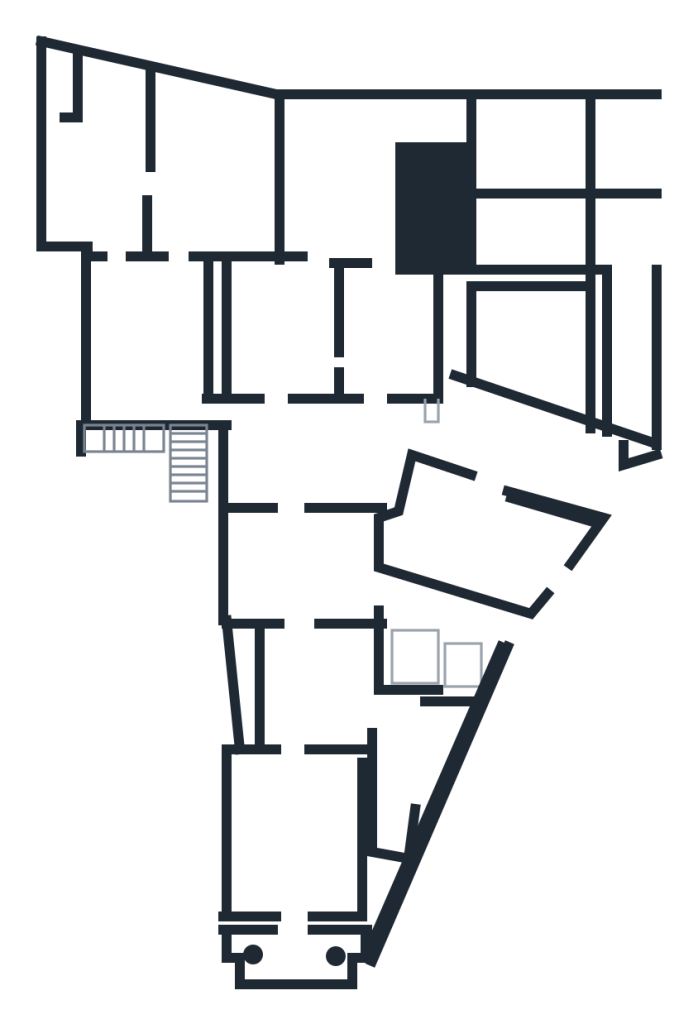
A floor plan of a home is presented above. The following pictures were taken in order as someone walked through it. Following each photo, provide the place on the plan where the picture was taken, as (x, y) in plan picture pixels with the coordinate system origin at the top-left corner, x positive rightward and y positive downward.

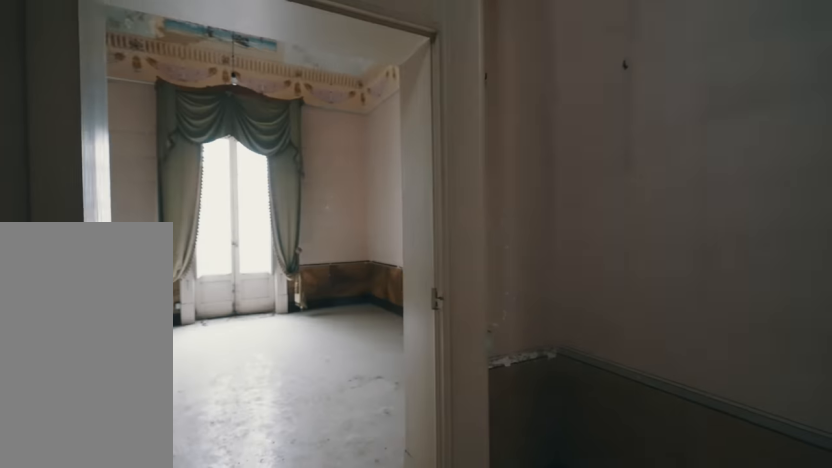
(298, 765)
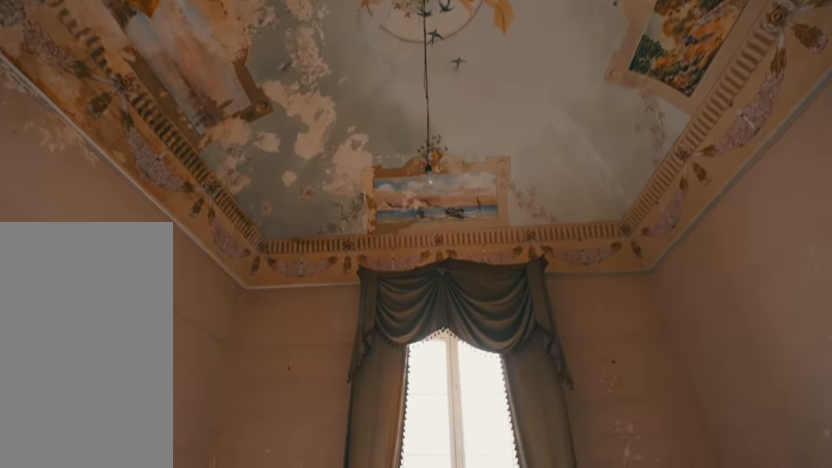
(303, 835)
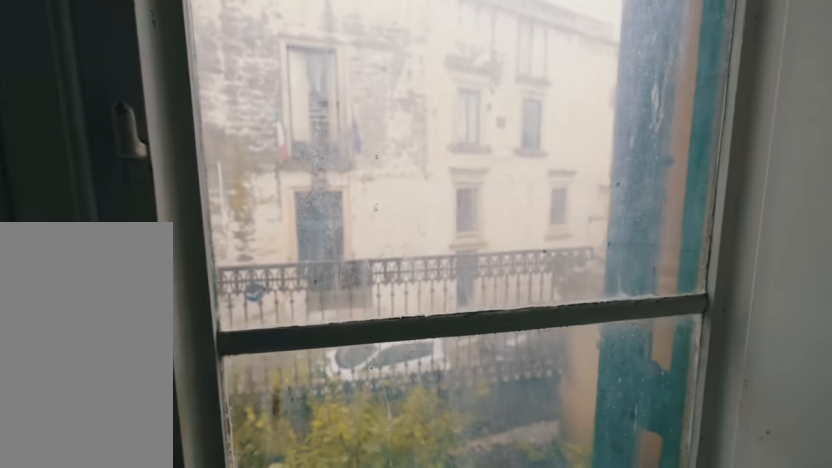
(303, 835)
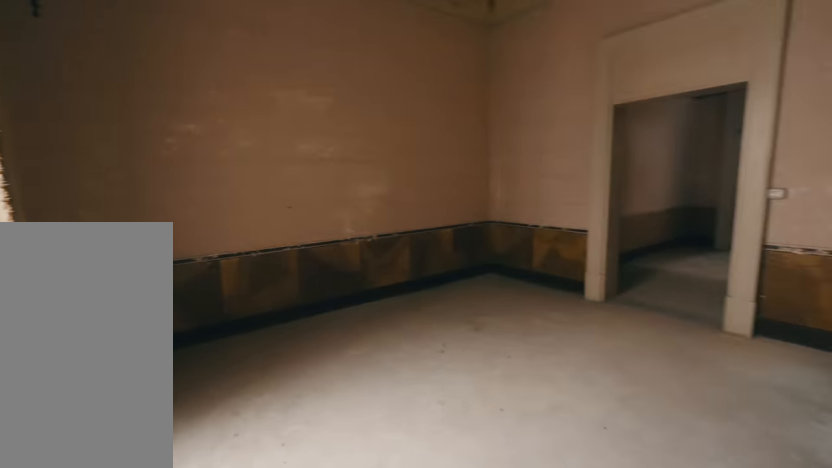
(303, 834)
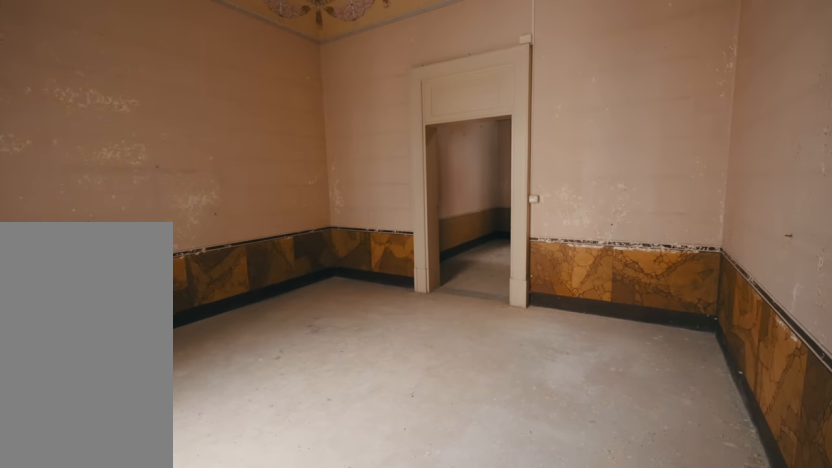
(303, 834)
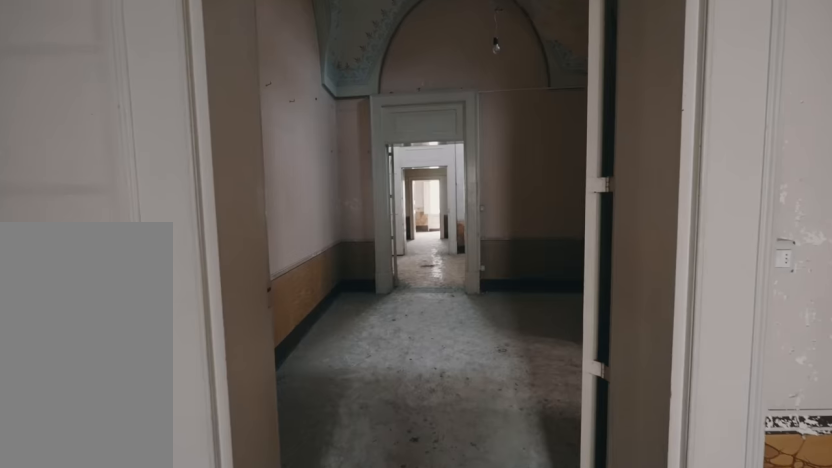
(302, 813)
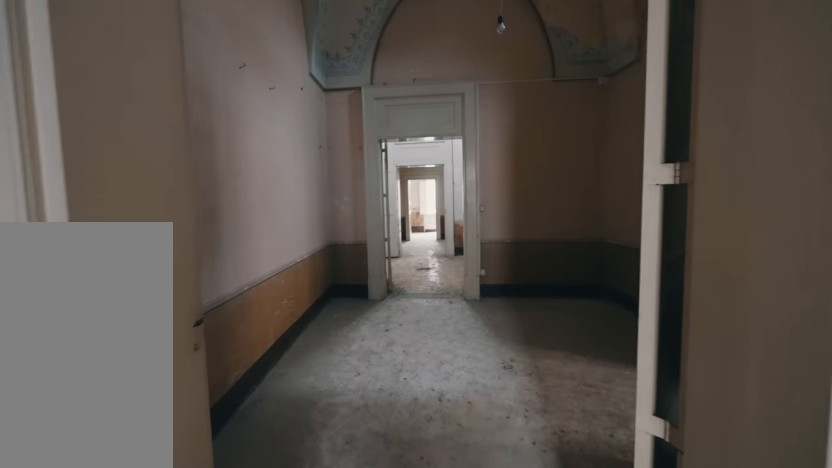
(301, 772)
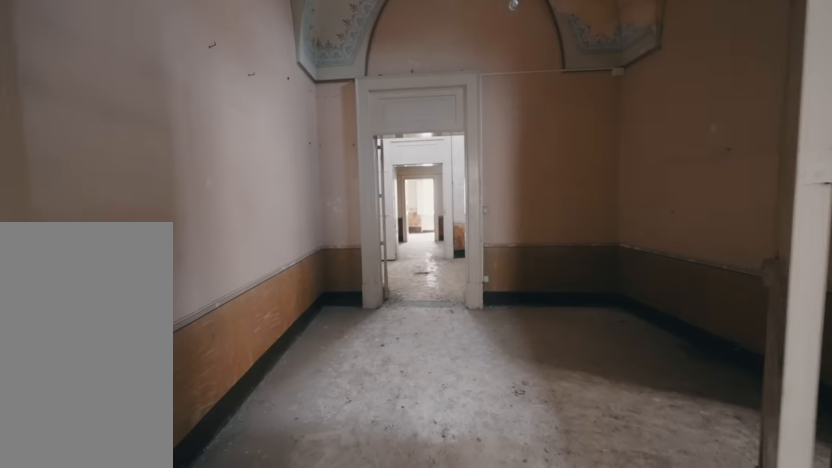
(300, 730)
